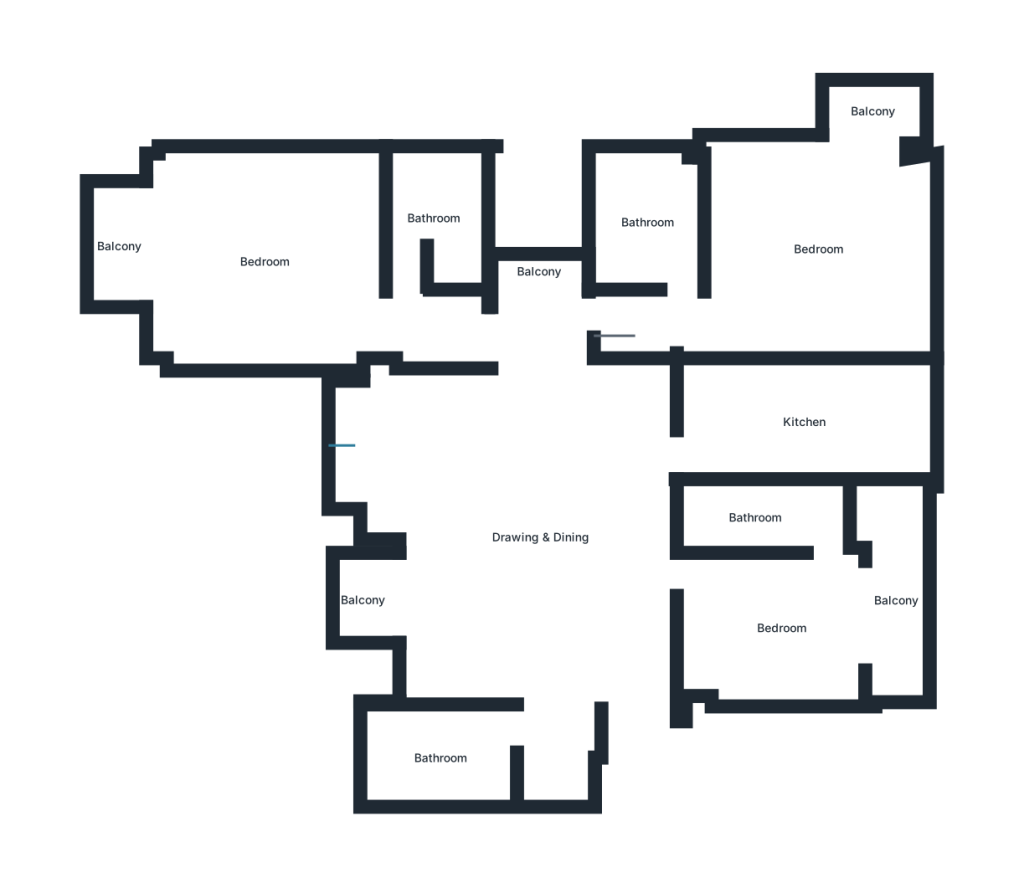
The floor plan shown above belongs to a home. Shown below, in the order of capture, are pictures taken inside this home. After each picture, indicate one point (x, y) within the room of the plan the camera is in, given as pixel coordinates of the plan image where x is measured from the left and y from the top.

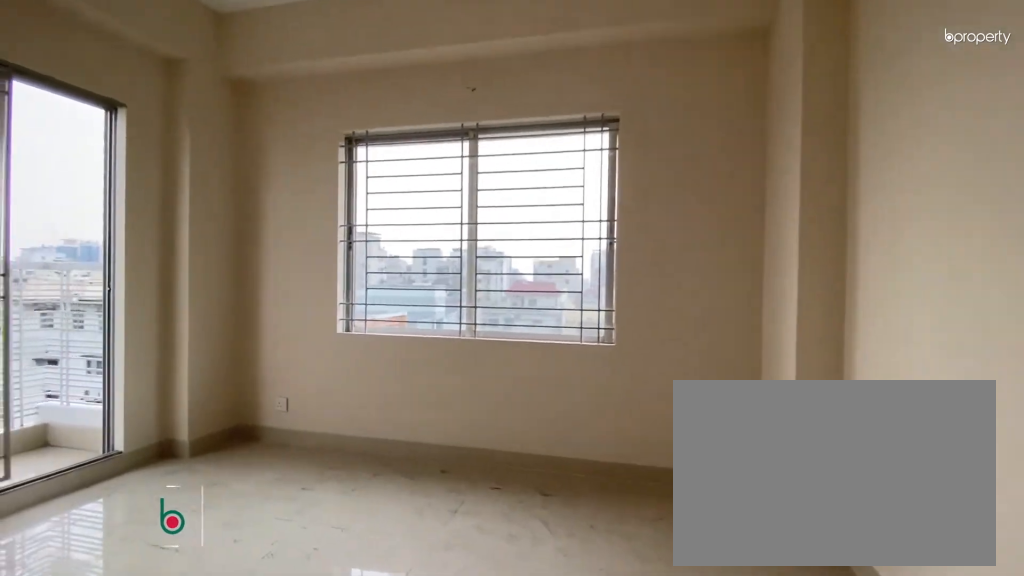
(812, 256)
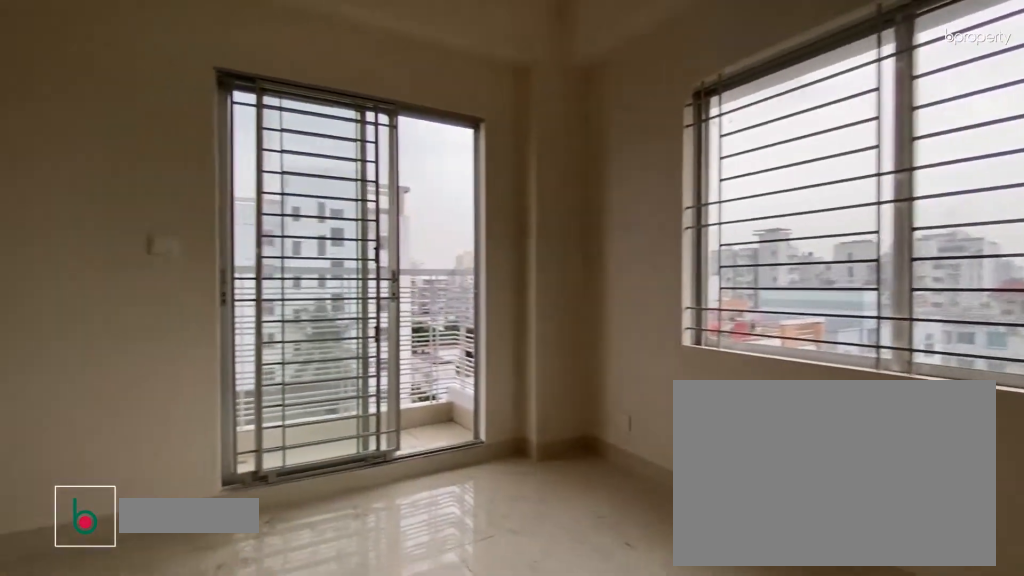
(812, 256)
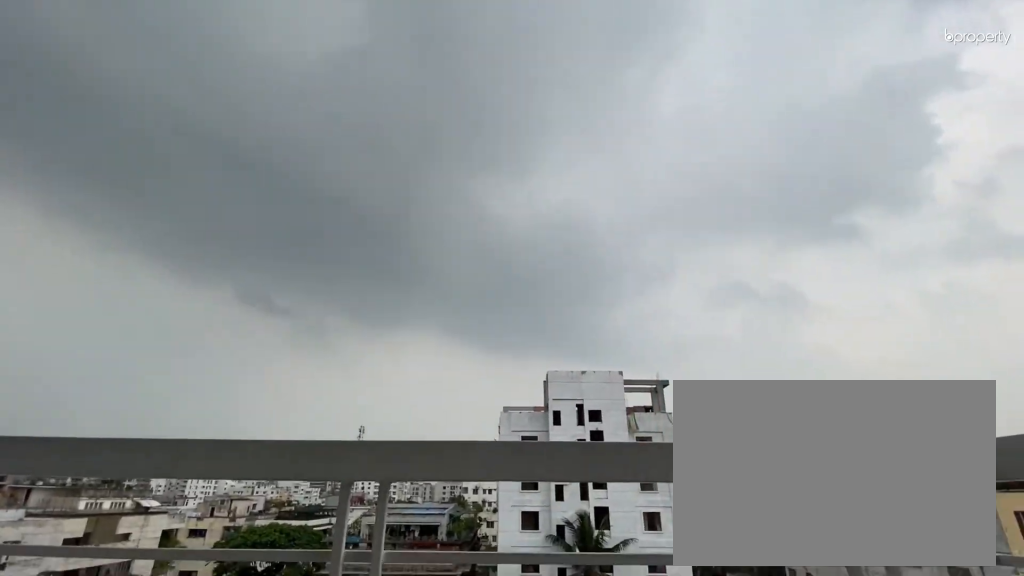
(868, 119)
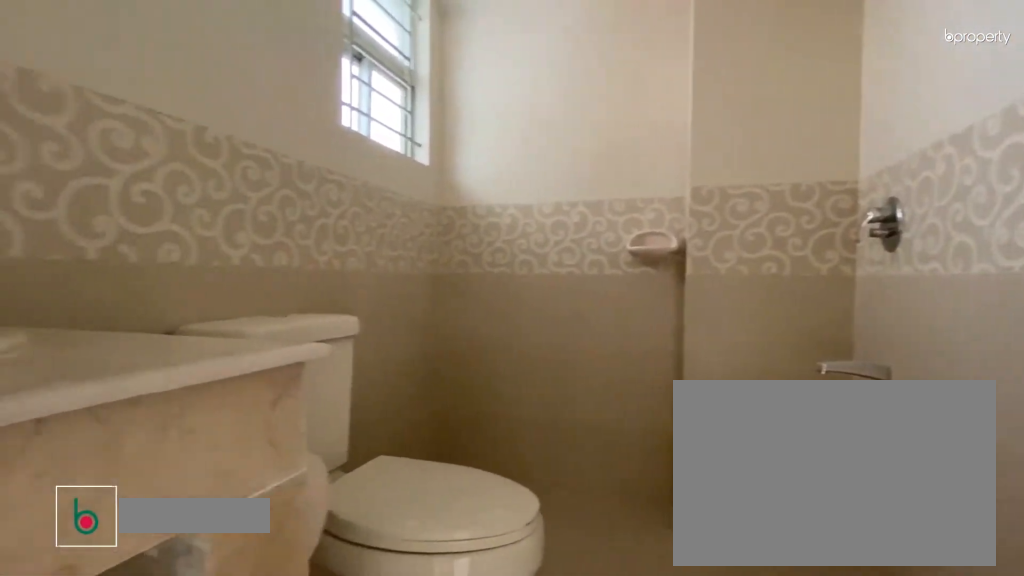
(649, 223)
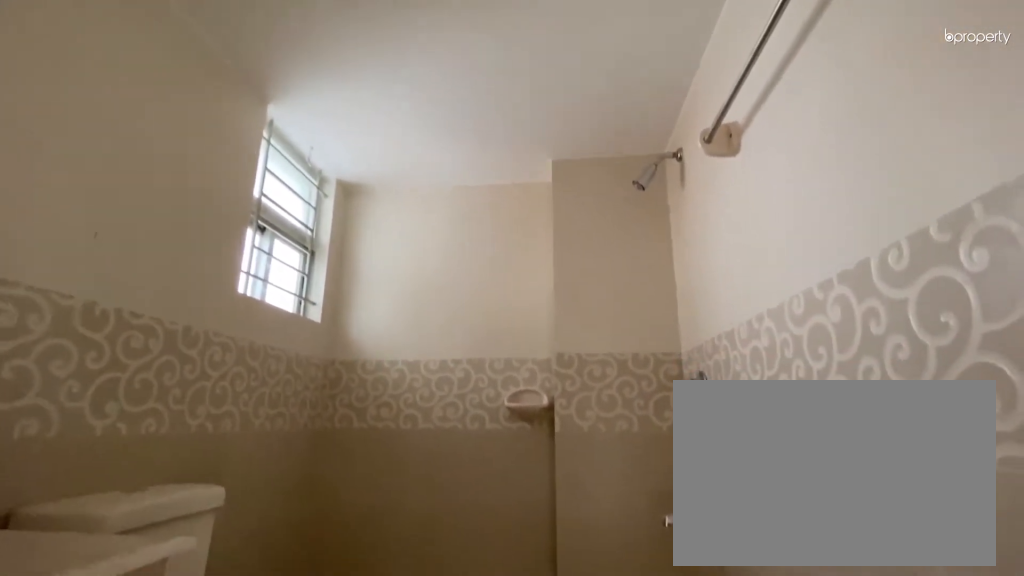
(649, 223)
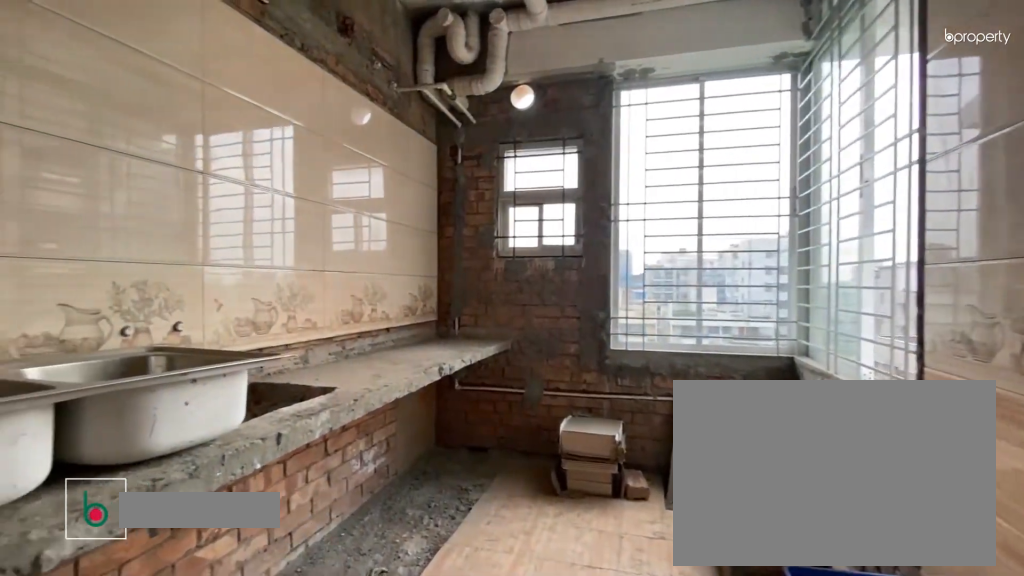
(804, 424)
